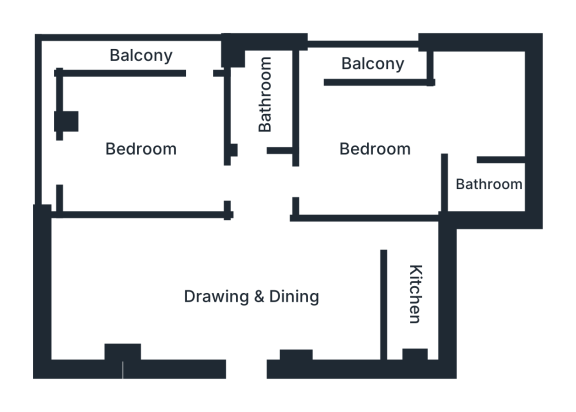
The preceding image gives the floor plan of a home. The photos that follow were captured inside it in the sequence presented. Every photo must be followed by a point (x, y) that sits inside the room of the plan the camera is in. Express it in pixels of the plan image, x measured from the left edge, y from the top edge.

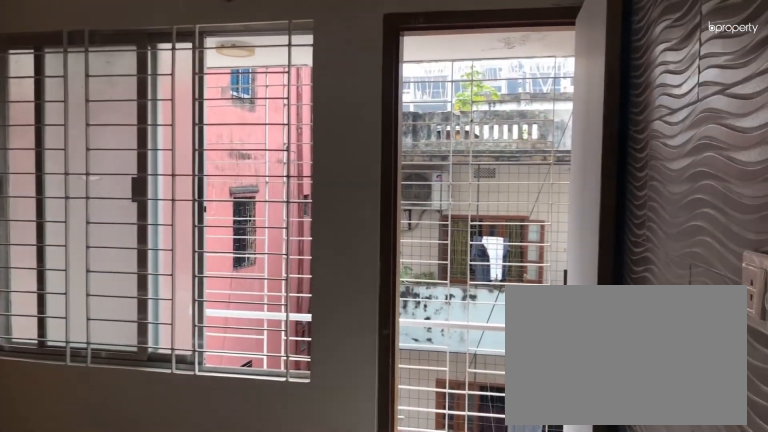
(140, 150)
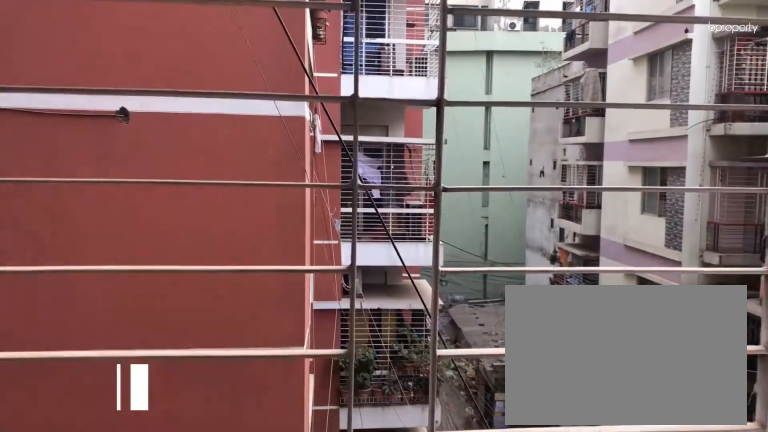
(139, 58)
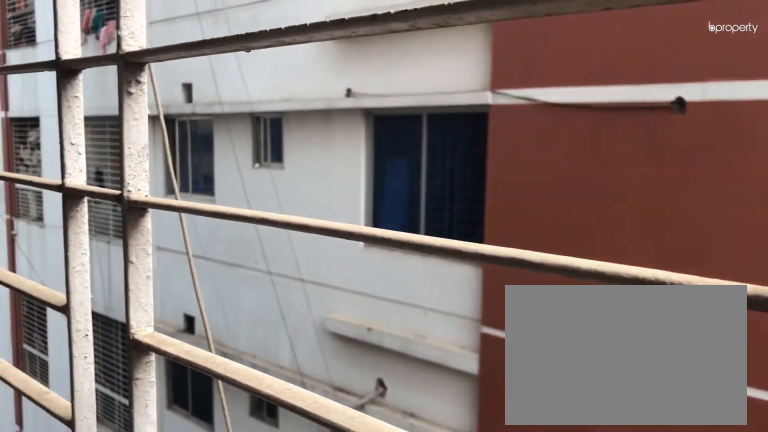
(137, 57)
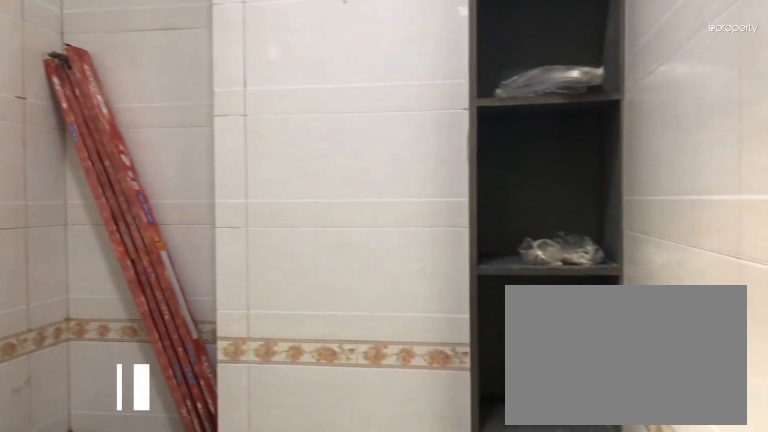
(416, 298)
